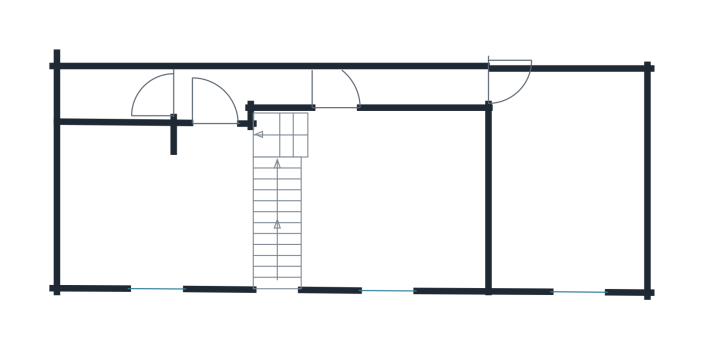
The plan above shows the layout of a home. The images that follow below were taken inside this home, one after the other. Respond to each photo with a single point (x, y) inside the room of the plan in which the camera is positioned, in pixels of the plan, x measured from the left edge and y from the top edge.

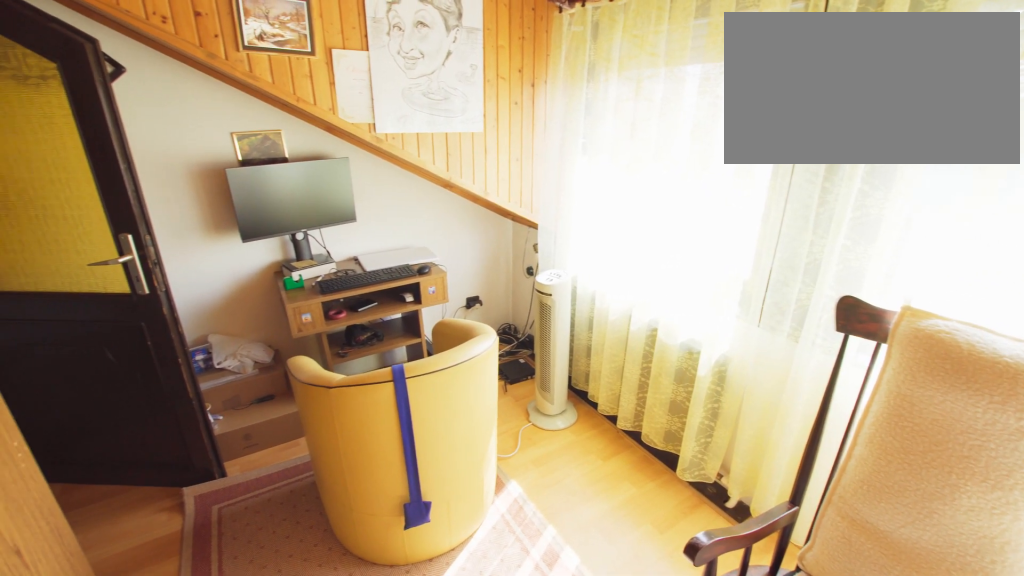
(158, 207)
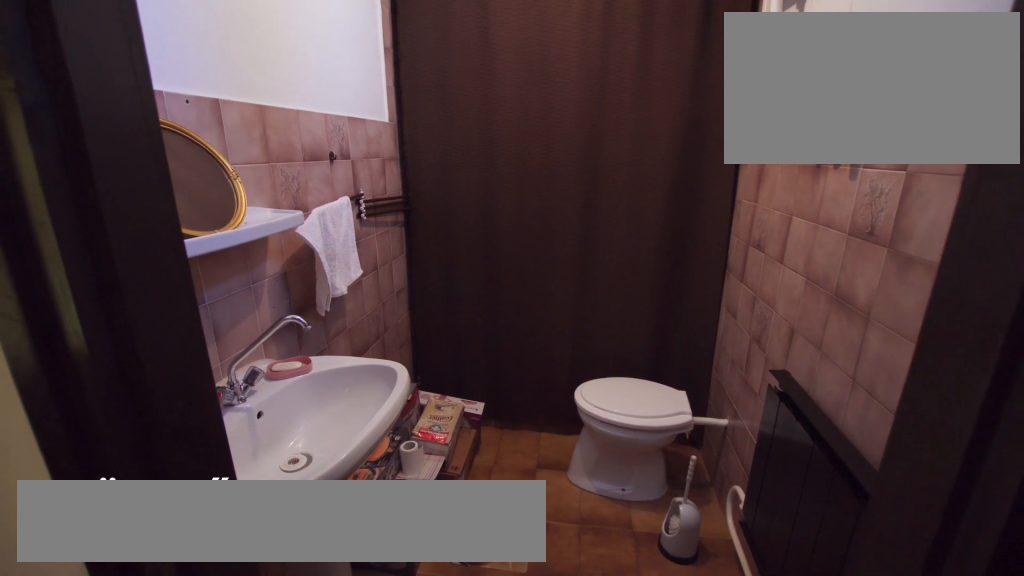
(121, 97)
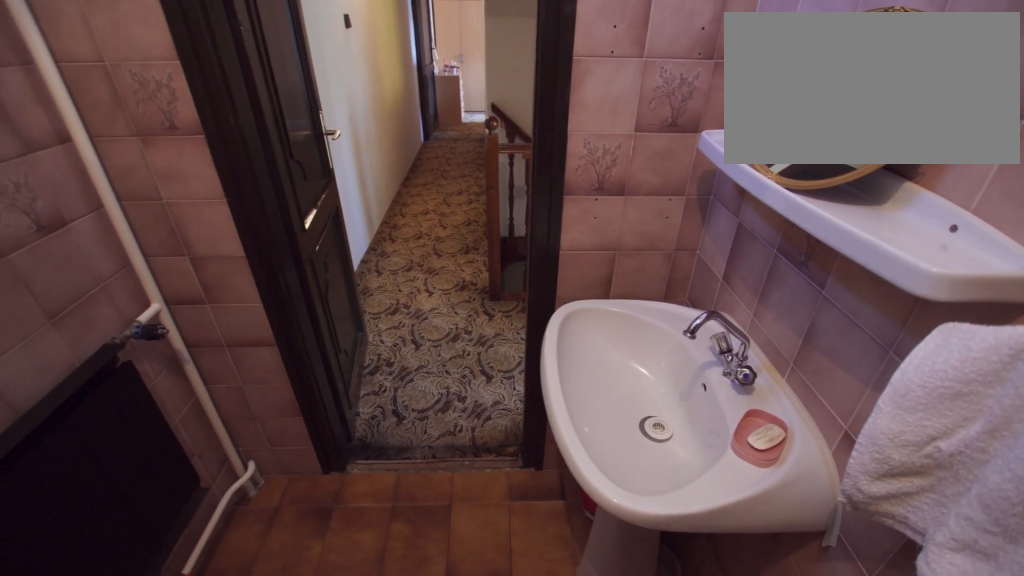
(122, 97)
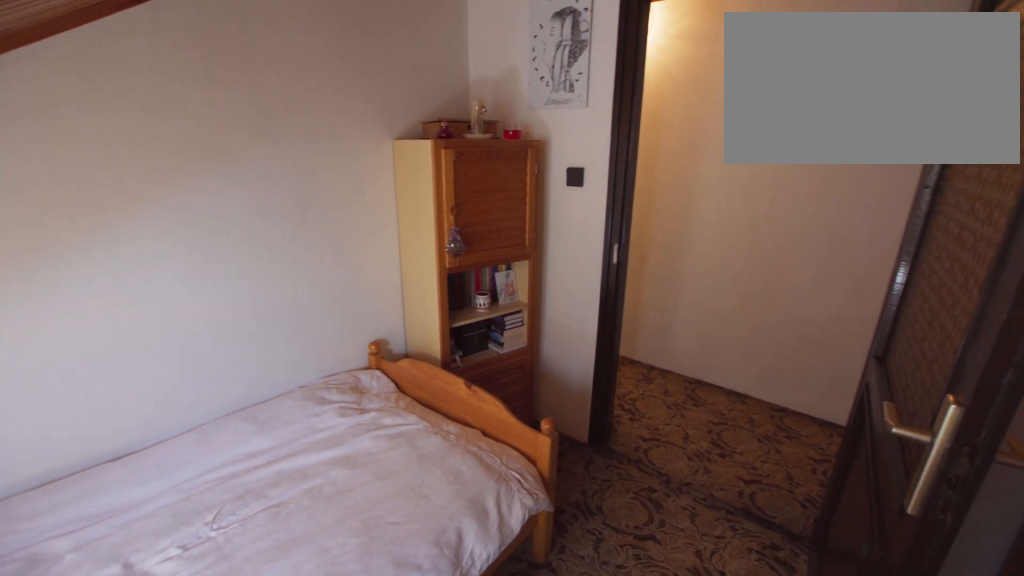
(390, 202)
